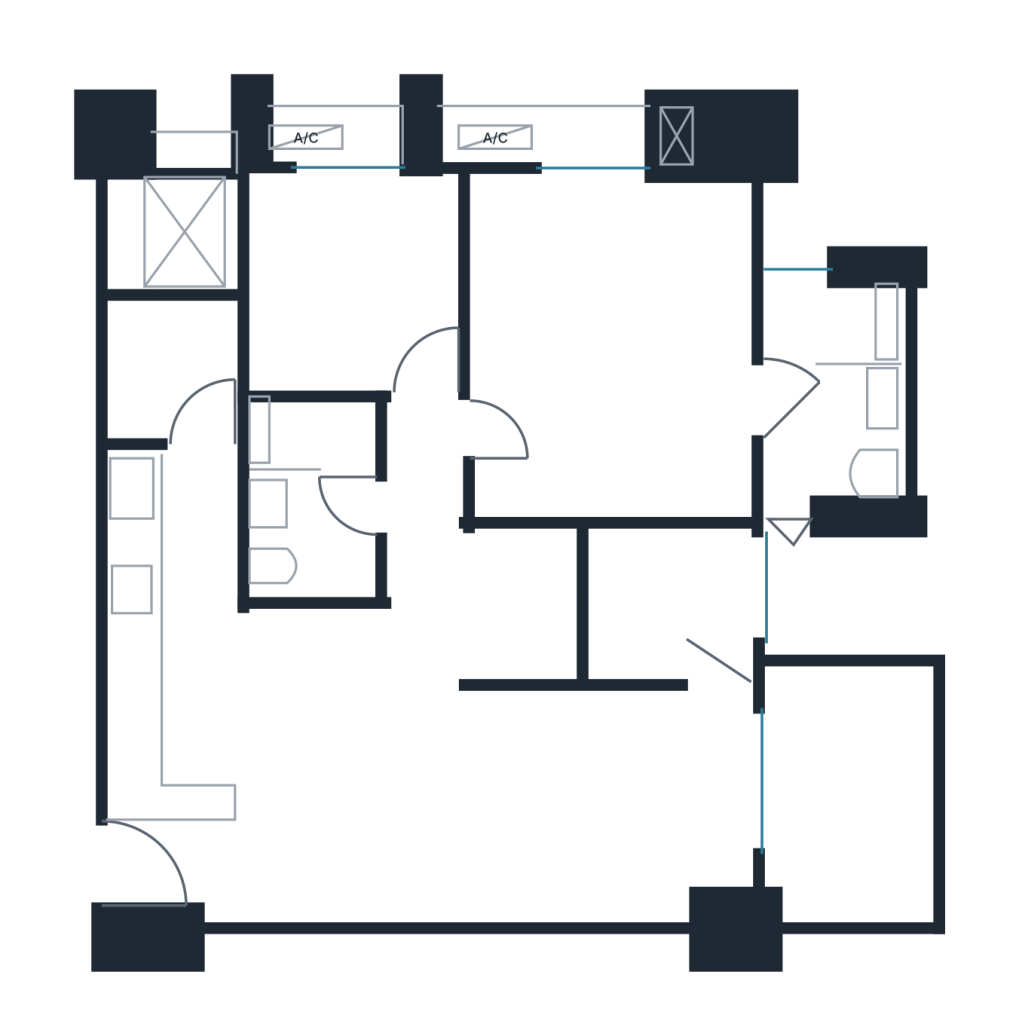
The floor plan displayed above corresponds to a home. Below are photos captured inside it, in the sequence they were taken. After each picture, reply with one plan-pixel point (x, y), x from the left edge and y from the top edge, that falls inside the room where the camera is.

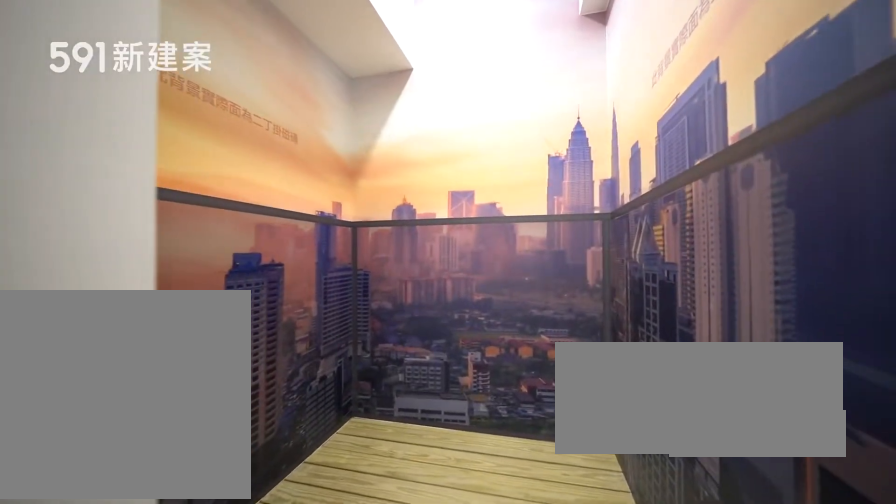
(168, 372)
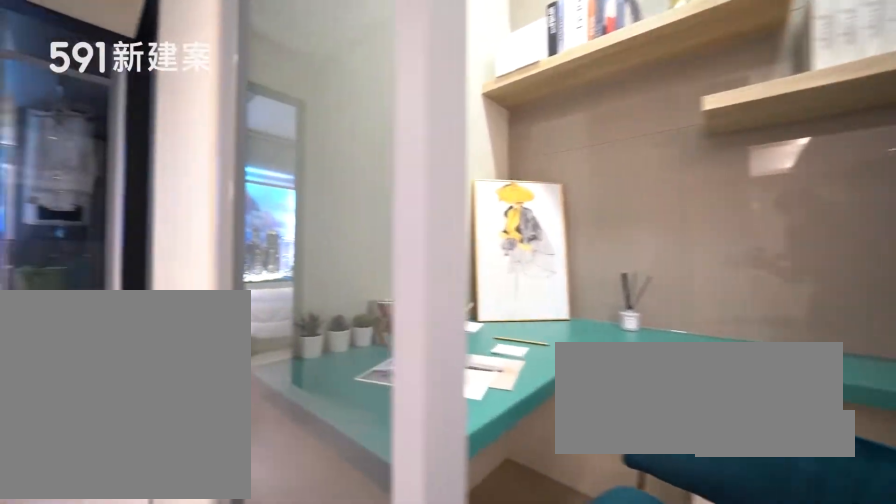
(525, 598)
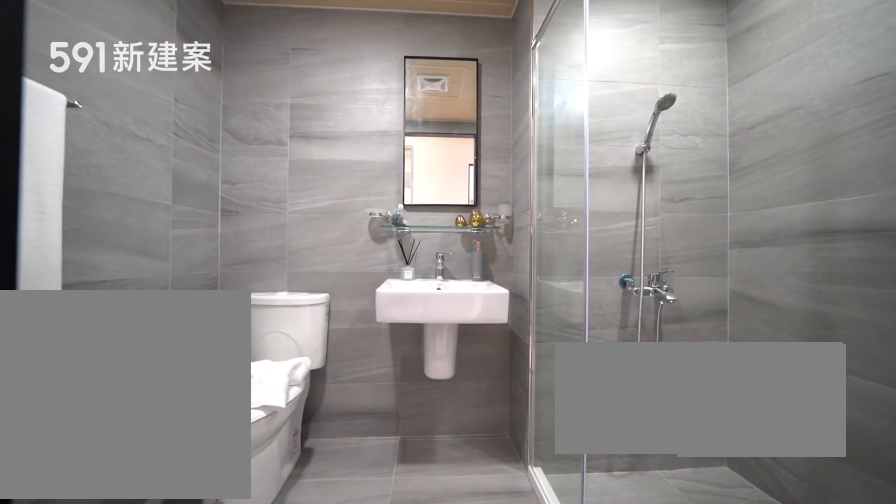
(309, 500)
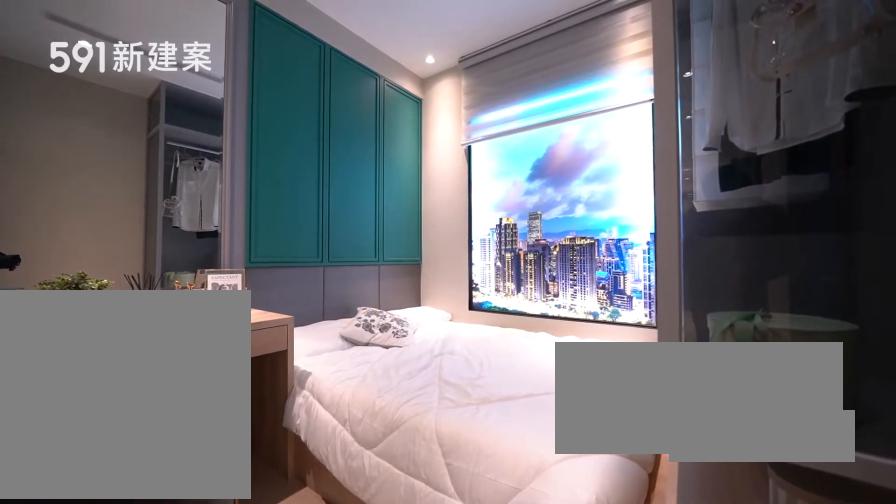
(351, 281)
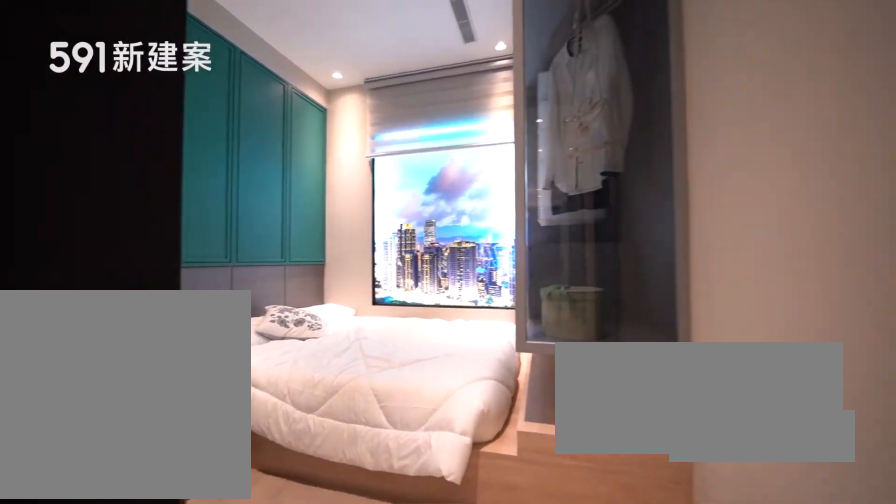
(351, 281)
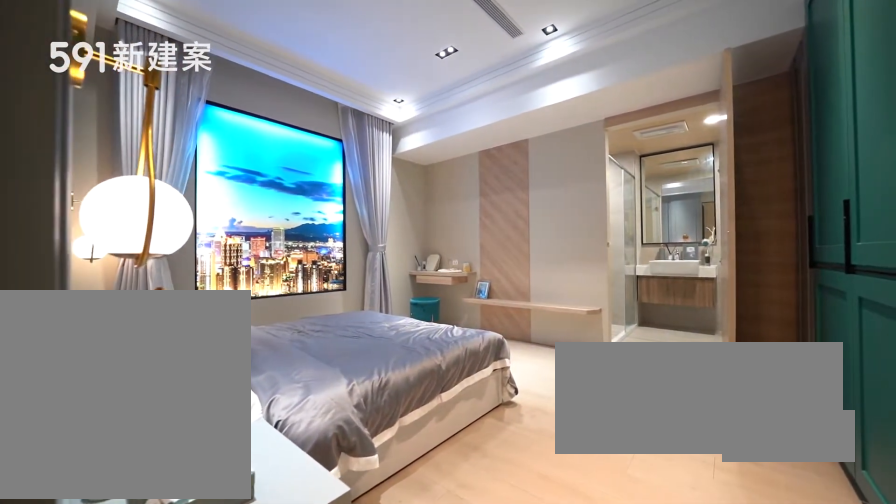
(615, 344)
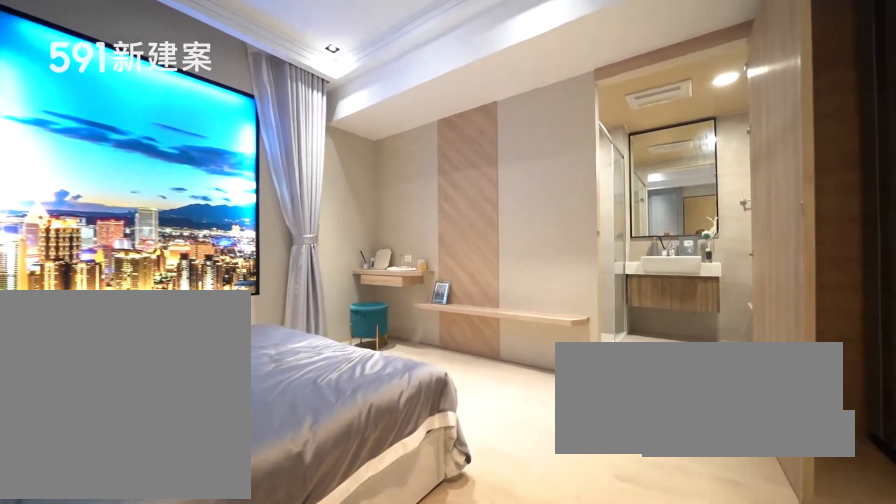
(615, 344)
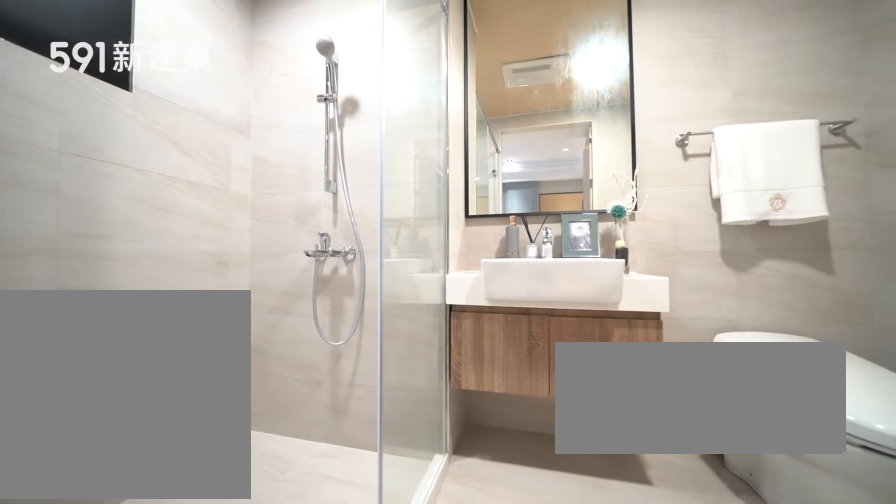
(839, 401)
